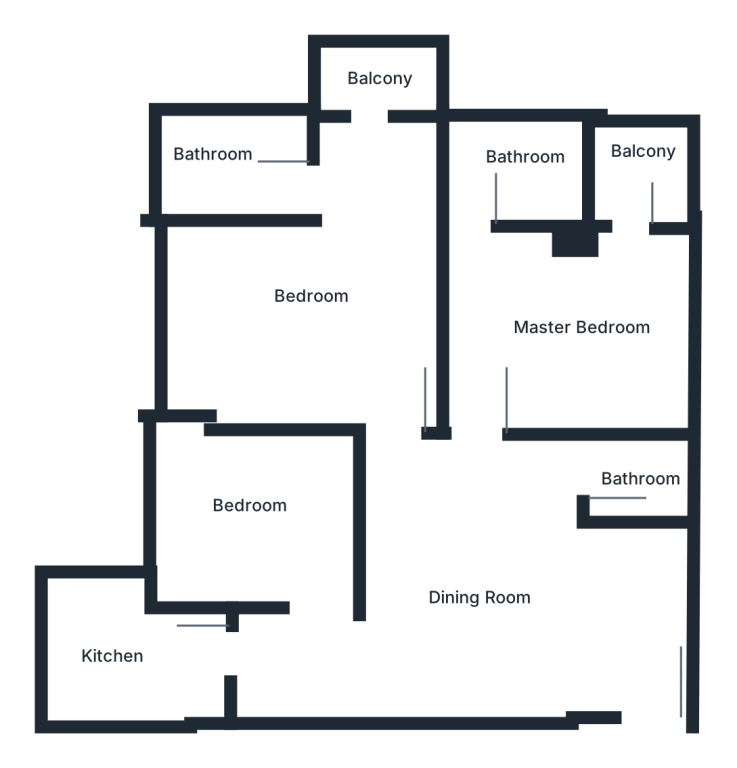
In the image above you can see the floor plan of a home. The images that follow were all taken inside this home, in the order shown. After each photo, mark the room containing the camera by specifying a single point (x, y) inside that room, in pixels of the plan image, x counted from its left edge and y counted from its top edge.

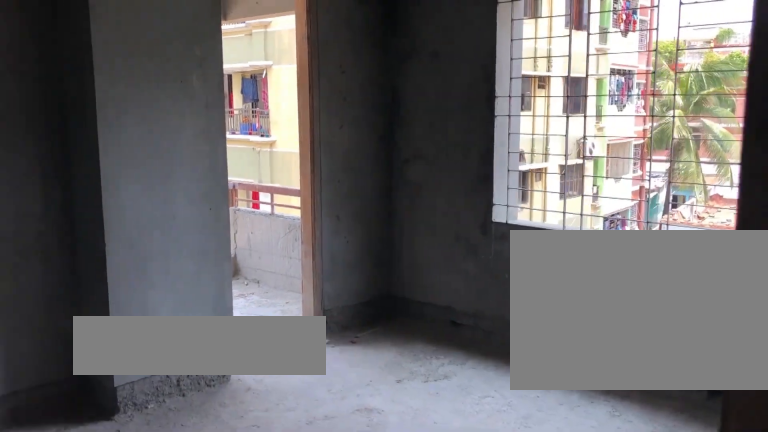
(571, 298)
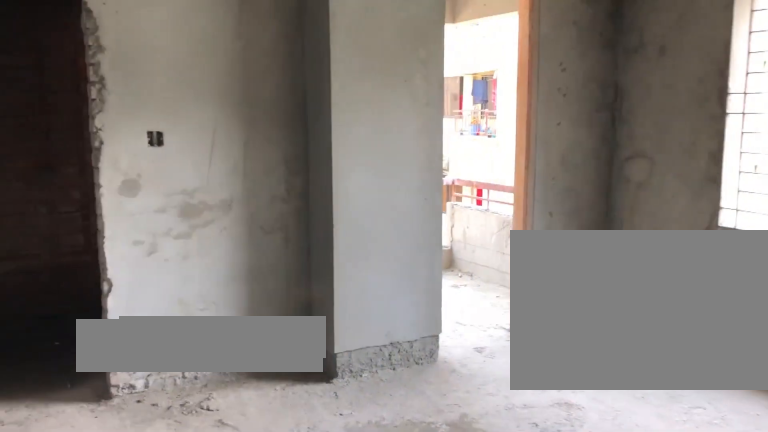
(571, 298)
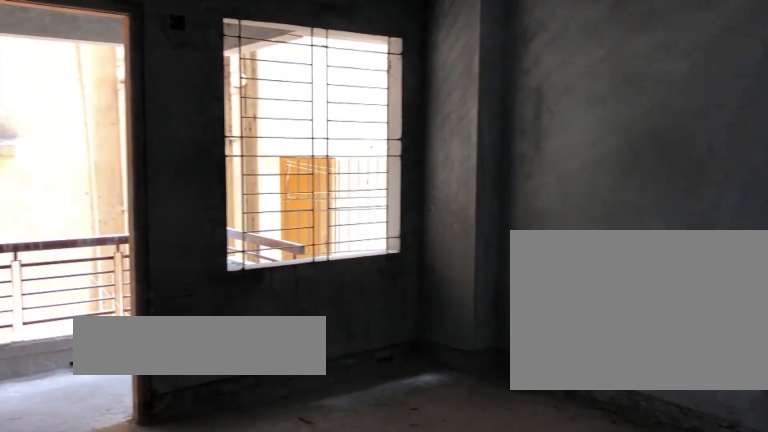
(302, 306)
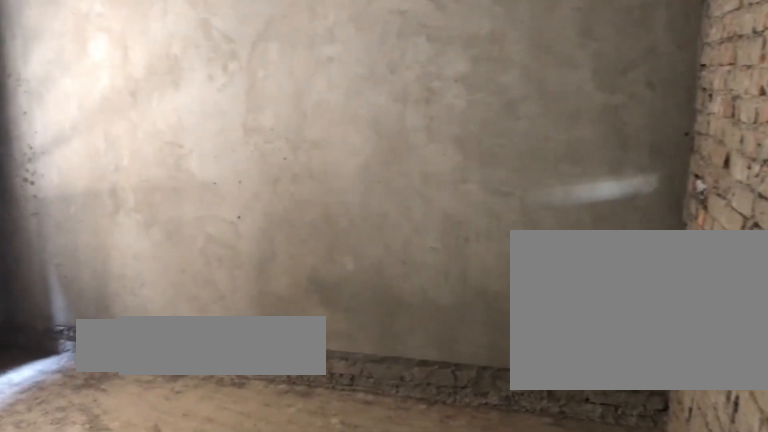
(247, 534)
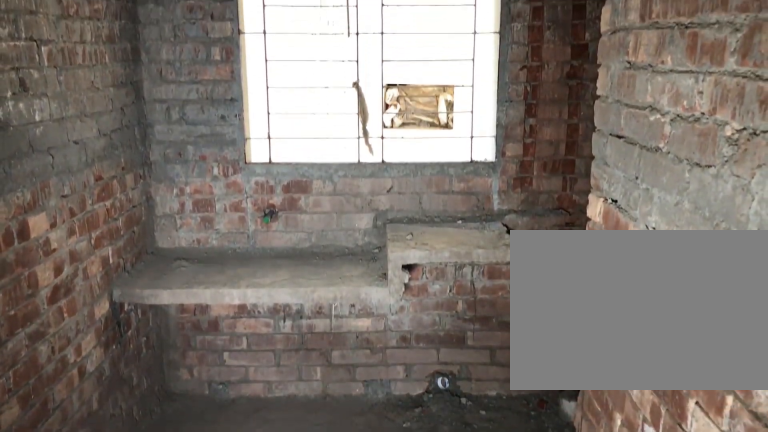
(98, 636)
